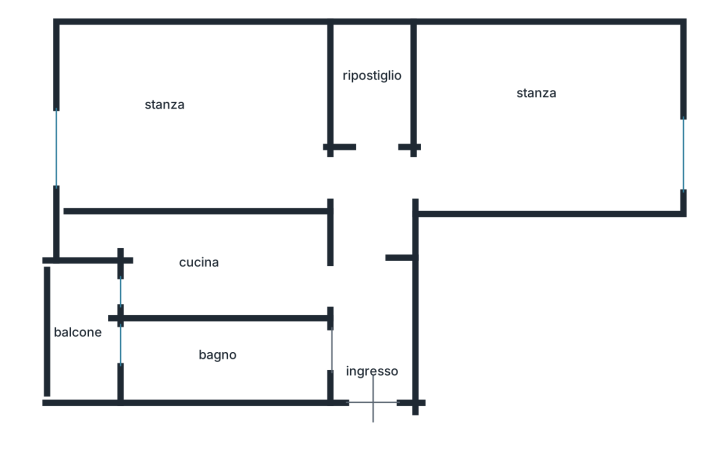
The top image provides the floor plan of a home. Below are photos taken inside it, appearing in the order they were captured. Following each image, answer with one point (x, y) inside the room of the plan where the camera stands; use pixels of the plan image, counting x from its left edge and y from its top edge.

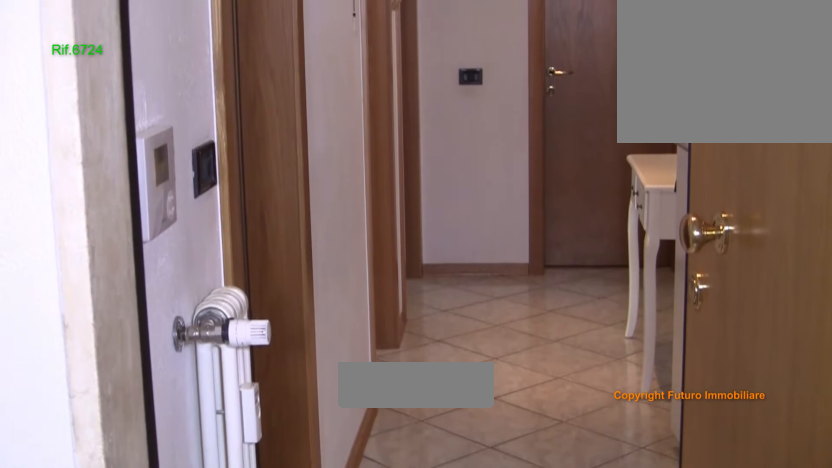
(371, 258)
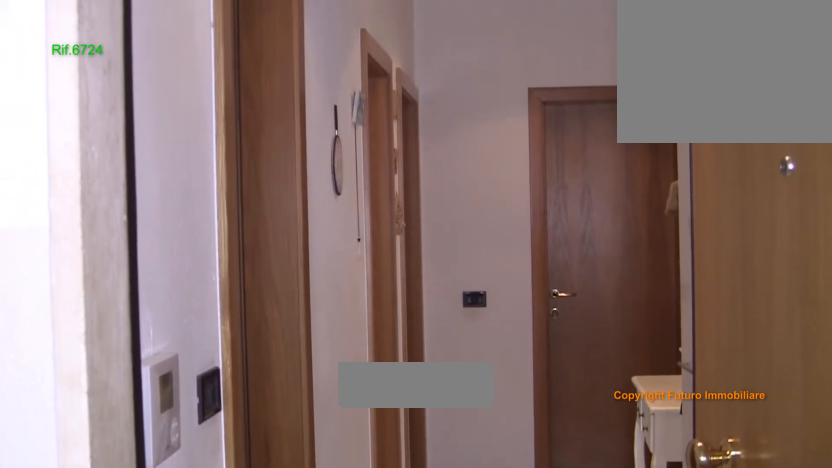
(371, 258)
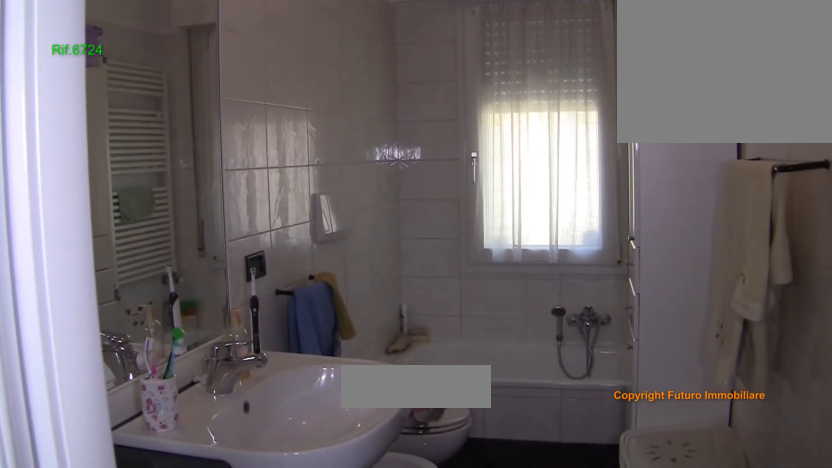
(236, 358)
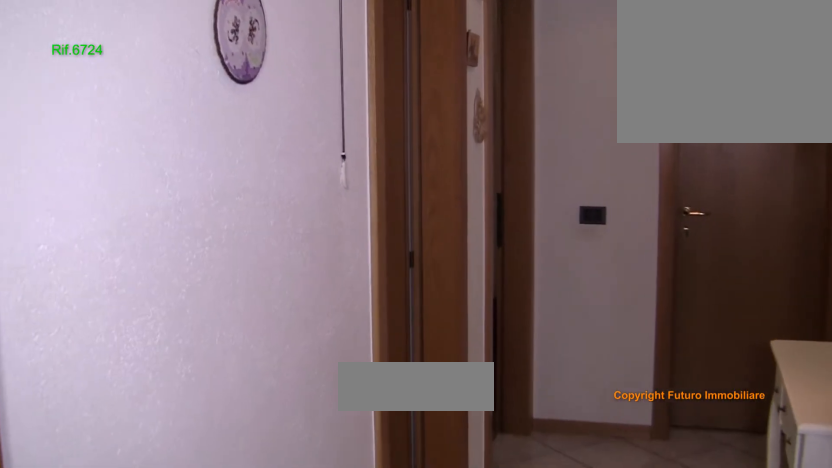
(371, 258)
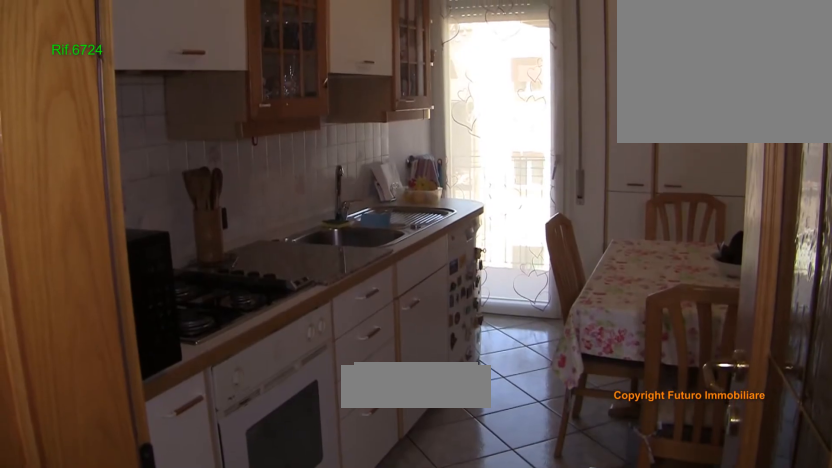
(228, 265)
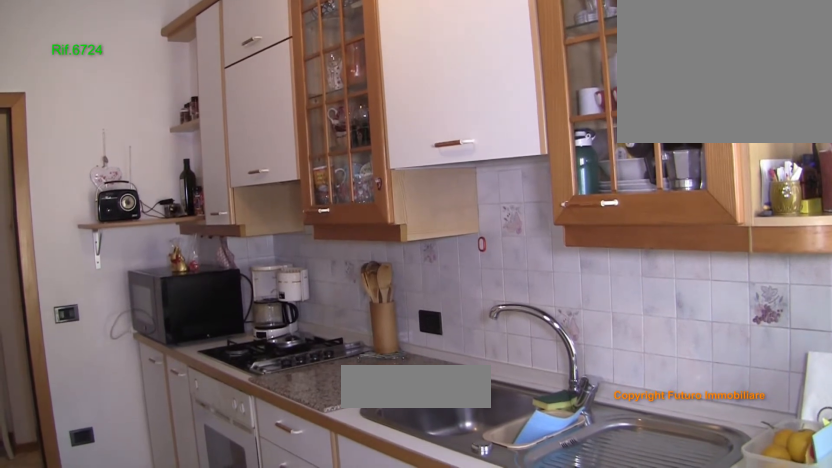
(228, 265)
